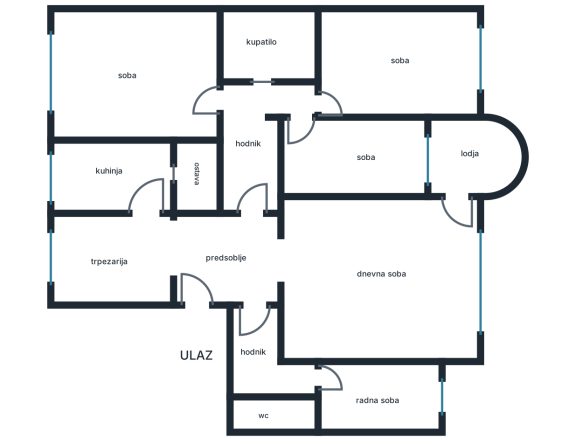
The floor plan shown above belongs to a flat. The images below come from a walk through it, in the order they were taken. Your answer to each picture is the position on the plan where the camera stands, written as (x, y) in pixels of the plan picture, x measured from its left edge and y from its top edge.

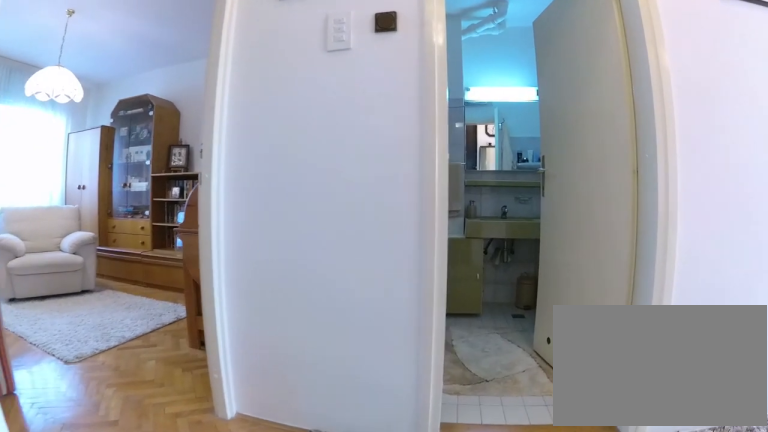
(258, 159)
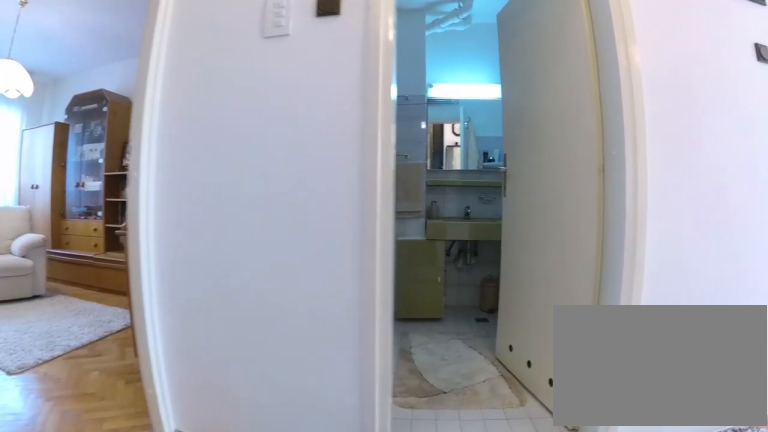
(256, 156)
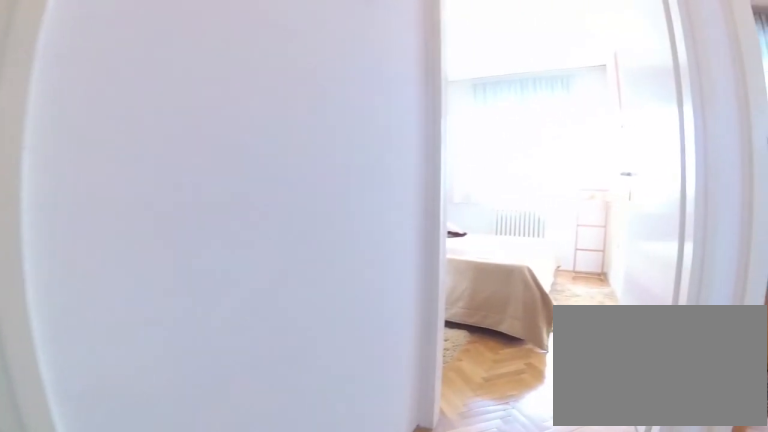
(247, 128)
